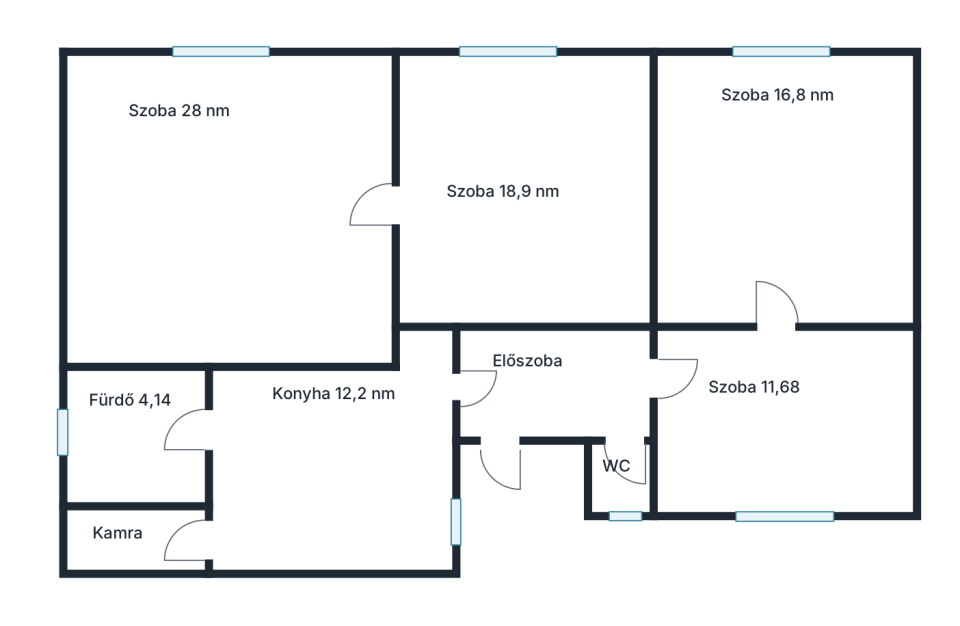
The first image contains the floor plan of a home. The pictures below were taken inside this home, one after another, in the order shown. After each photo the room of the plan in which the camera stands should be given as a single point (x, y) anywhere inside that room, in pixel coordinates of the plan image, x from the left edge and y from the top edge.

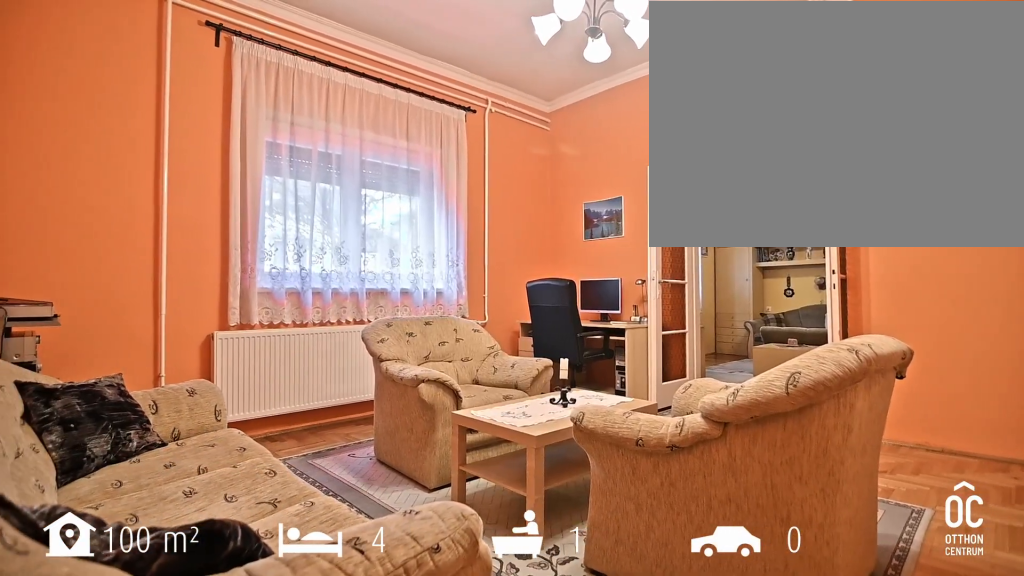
(226, 217)
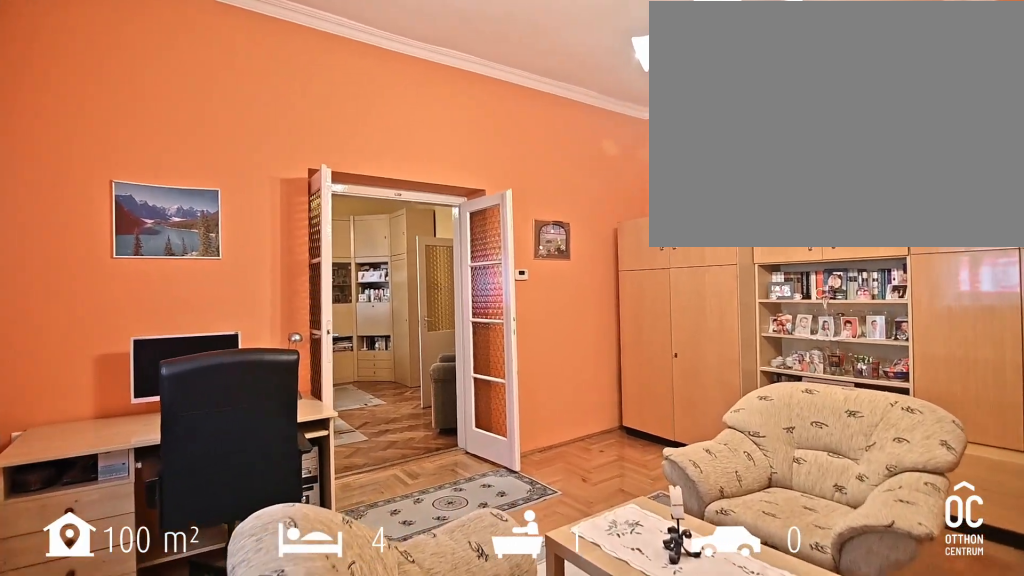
(226, 217)
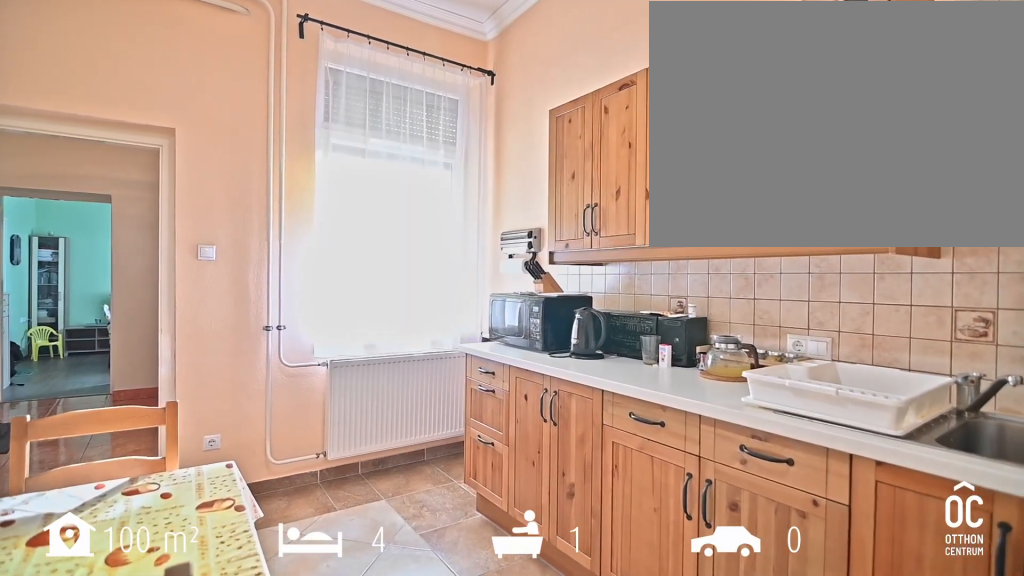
(321, 463)
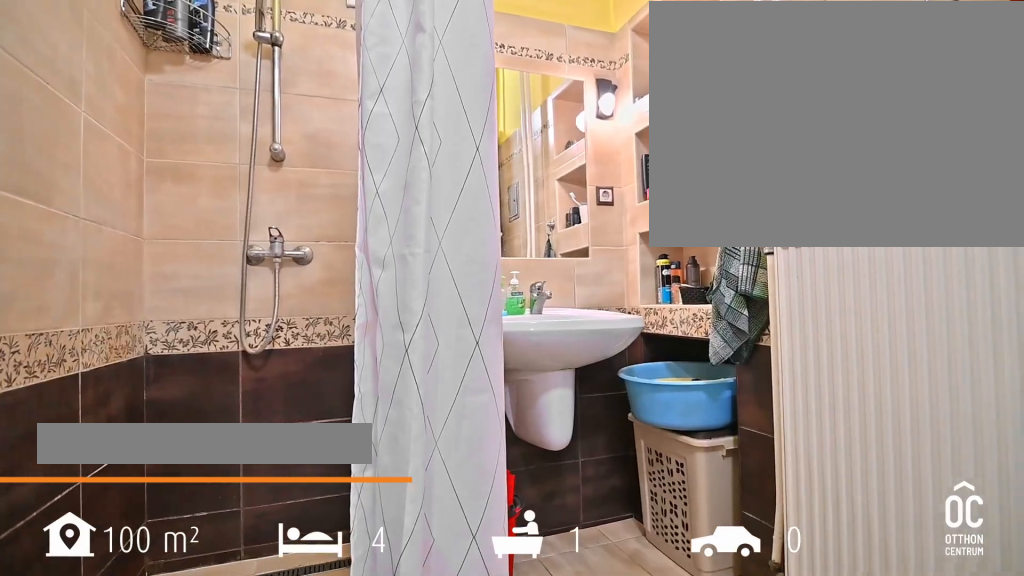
(135, 438)
